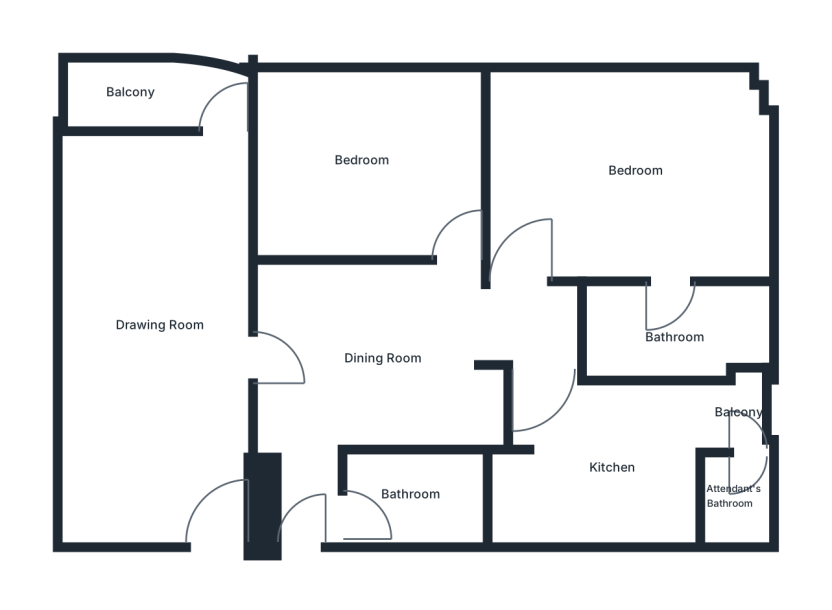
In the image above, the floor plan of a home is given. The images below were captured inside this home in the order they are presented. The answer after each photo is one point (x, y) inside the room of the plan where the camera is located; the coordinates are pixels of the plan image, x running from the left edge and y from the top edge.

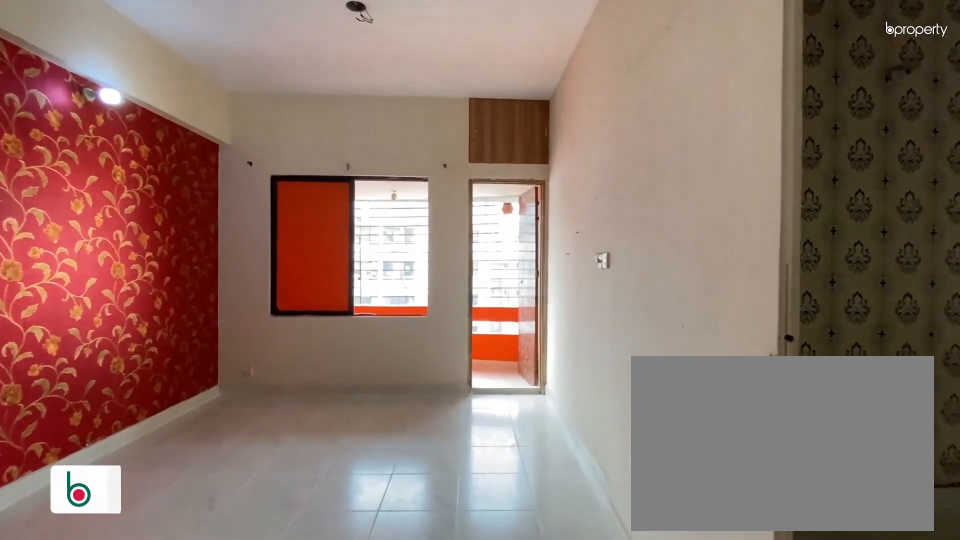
(163, 305)
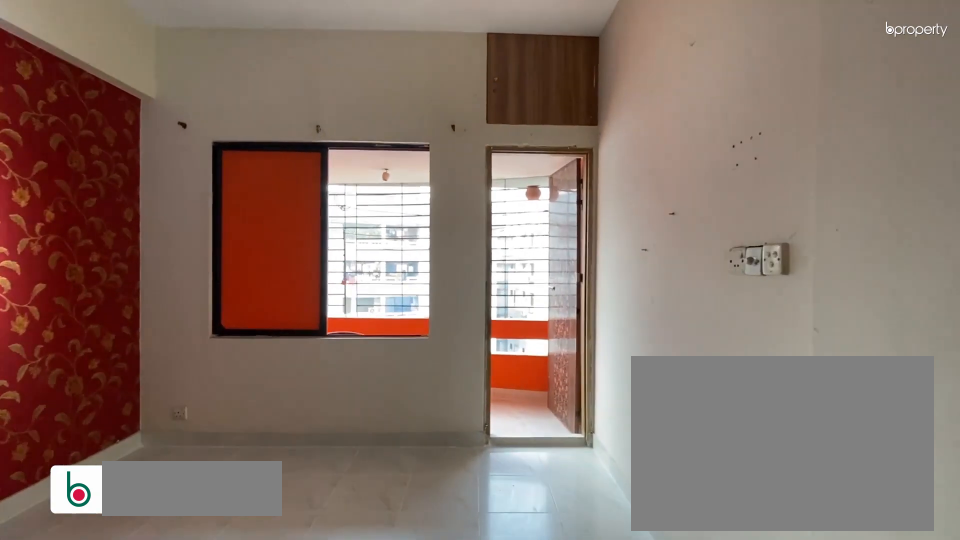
(163, 305)
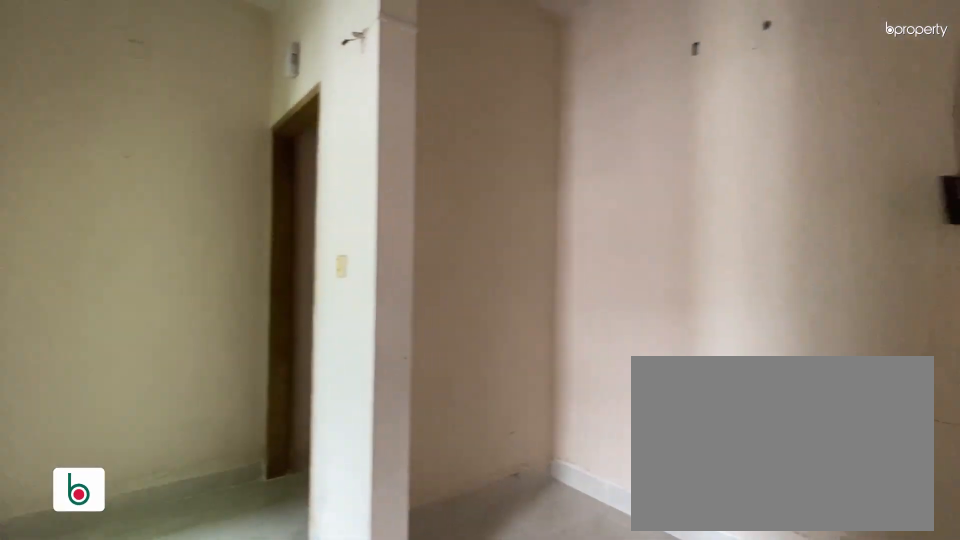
(368, 363)
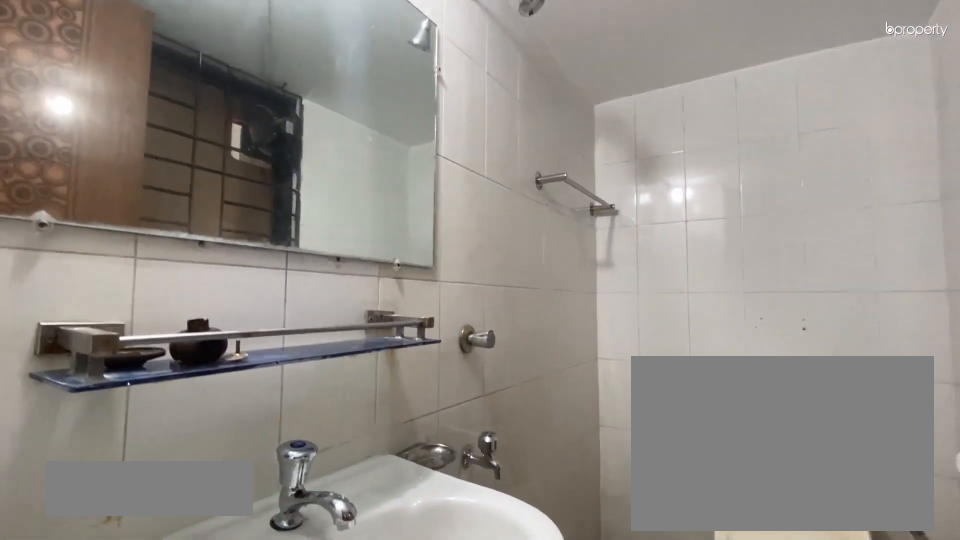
(404, 504)
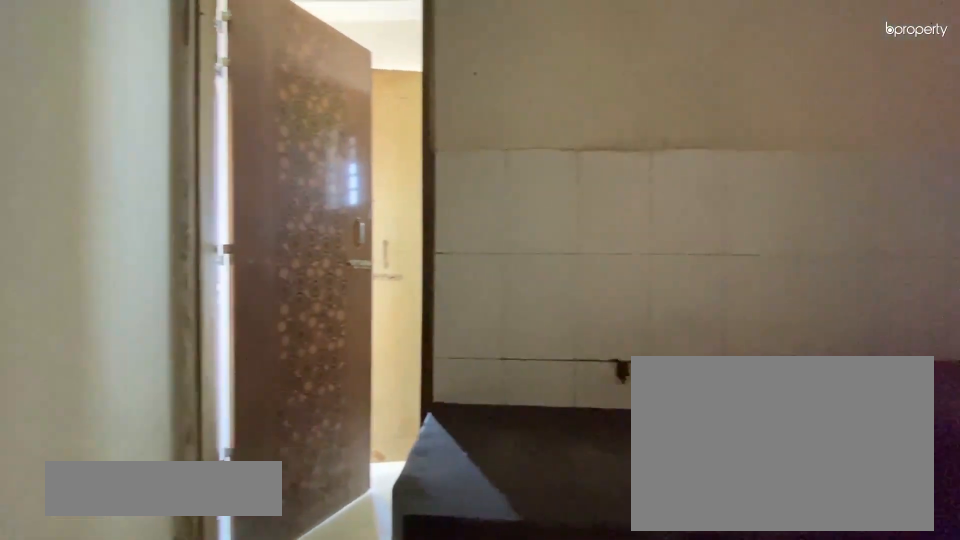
(599, 466)
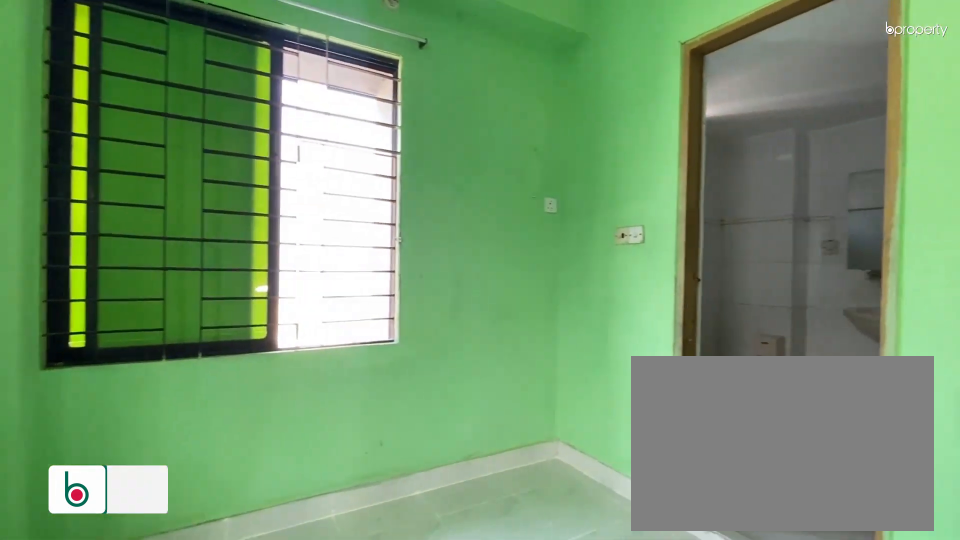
(631, 187)
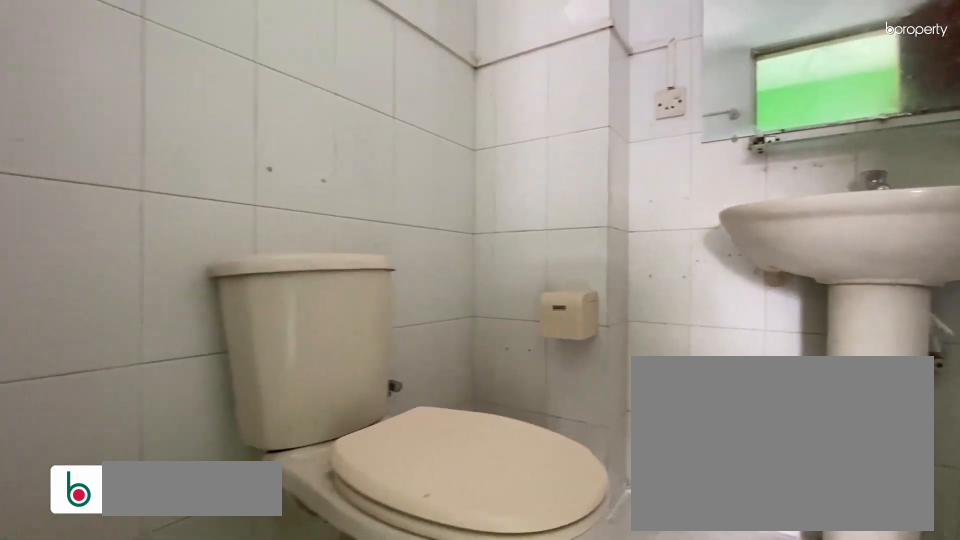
(668, 326)
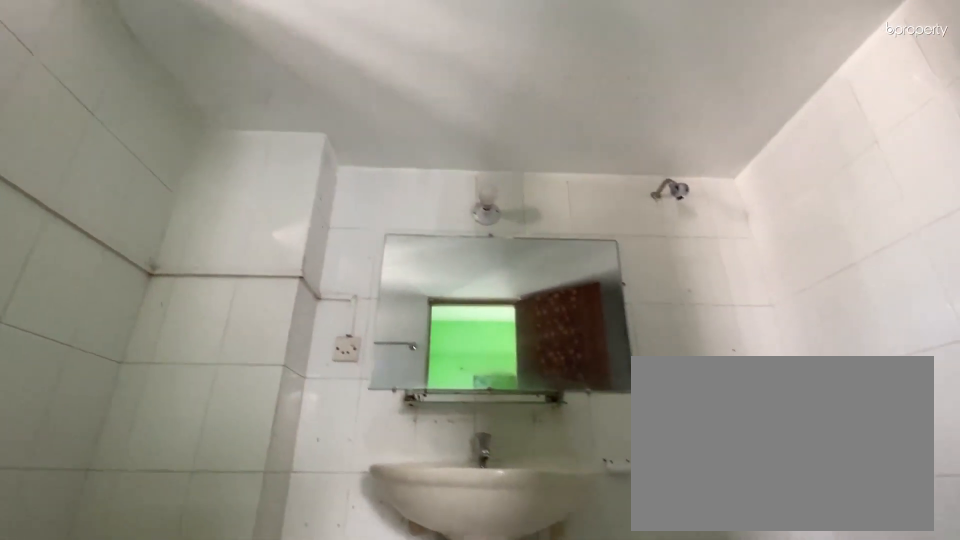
(668, 326)
